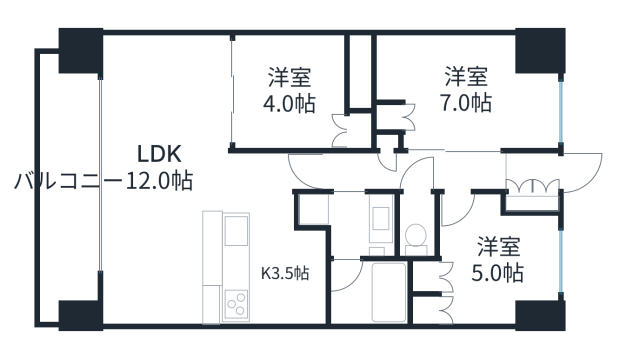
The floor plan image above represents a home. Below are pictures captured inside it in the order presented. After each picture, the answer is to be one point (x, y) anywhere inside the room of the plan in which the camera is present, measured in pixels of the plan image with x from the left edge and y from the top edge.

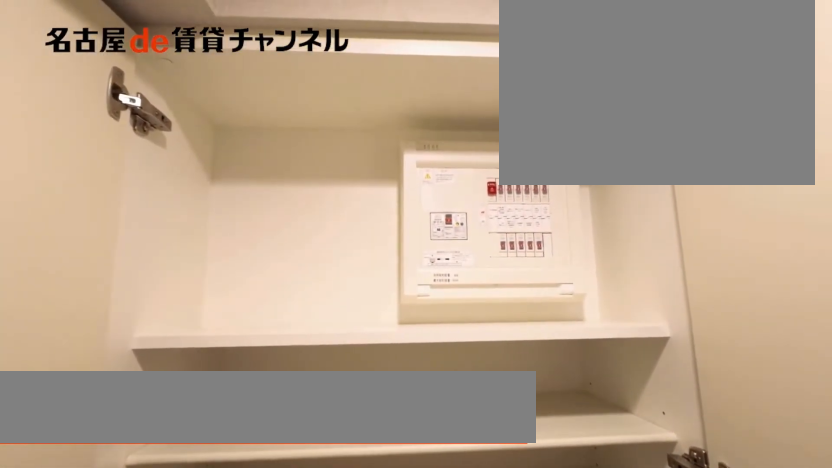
(532, 204)
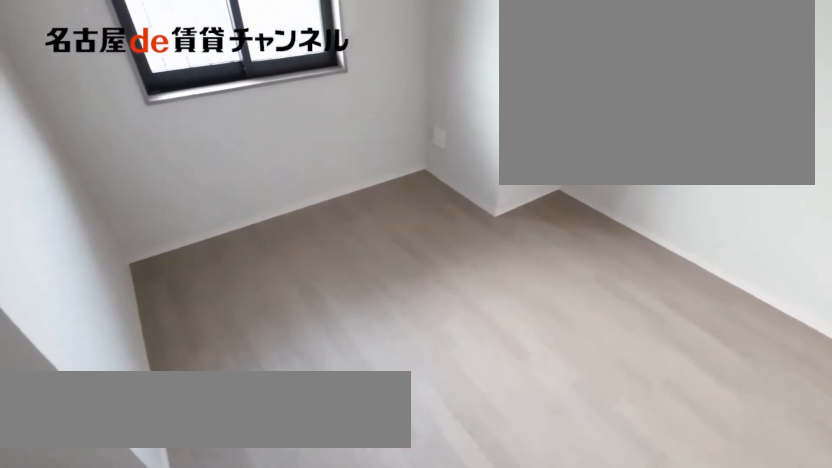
(498, 262)
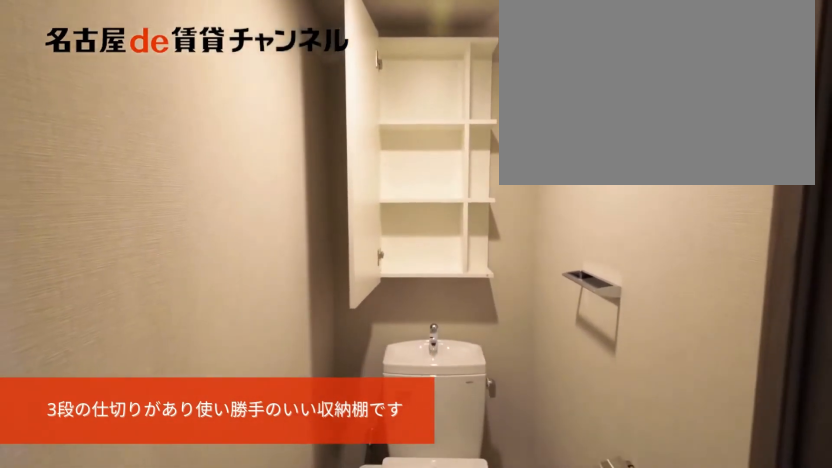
(418, 227)
